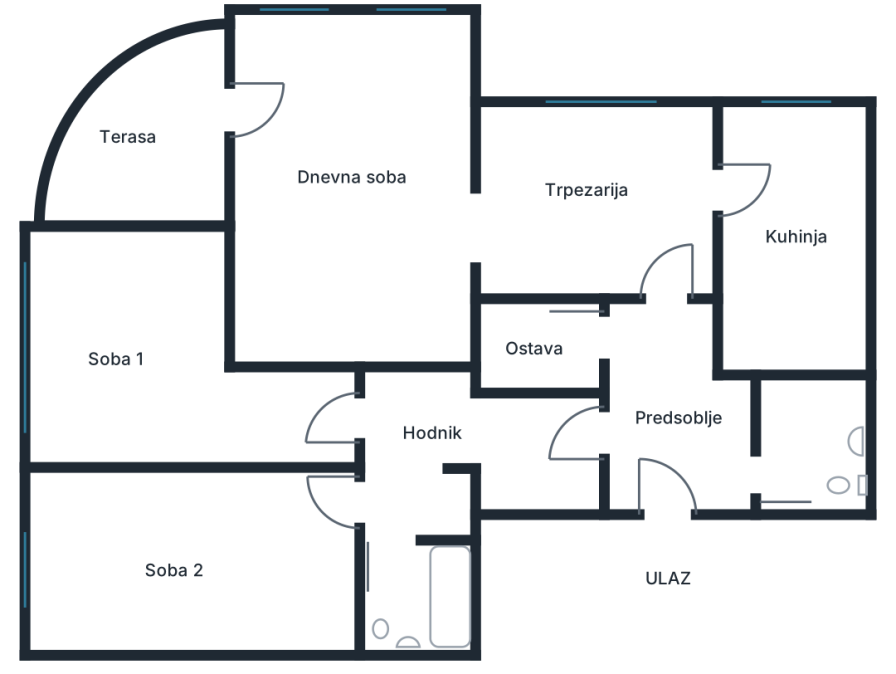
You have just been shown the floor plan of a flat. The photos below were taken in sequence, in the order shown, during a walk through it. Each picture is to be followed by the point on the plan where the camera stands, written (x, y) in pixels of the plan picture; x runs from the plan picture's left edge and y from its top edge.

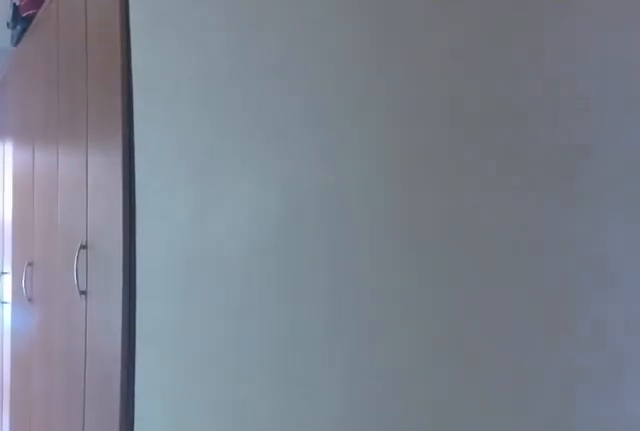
(593, 447)
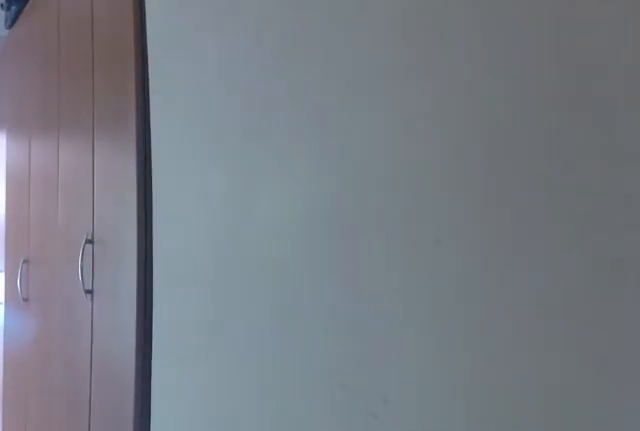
(583, 446)
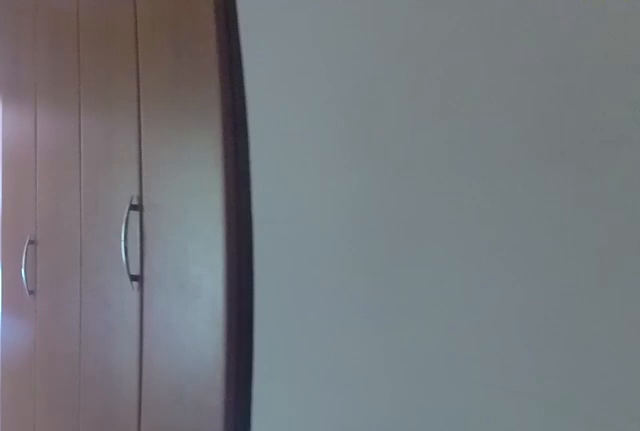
(552, 443)
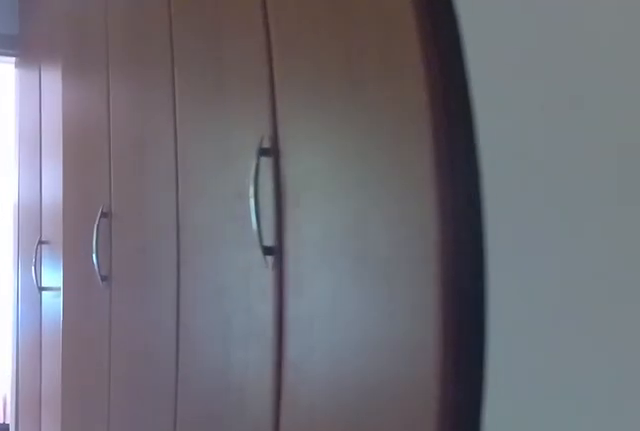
(533, 439)
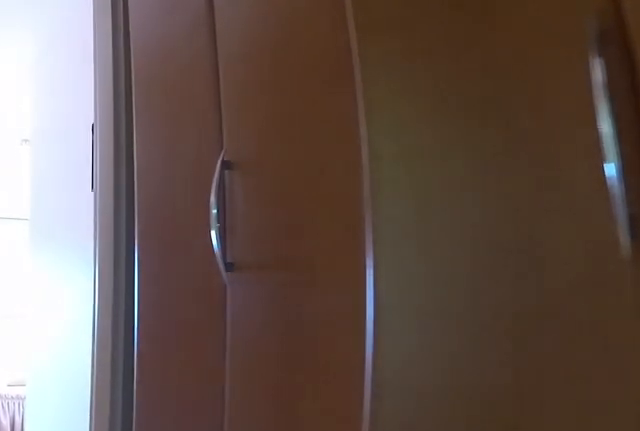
(475, 429)
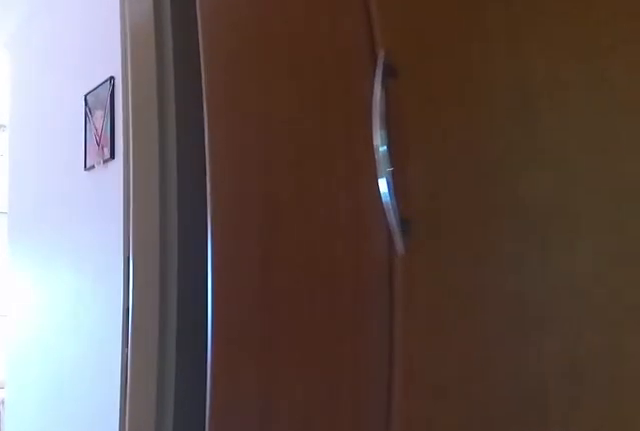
(456, 427)
